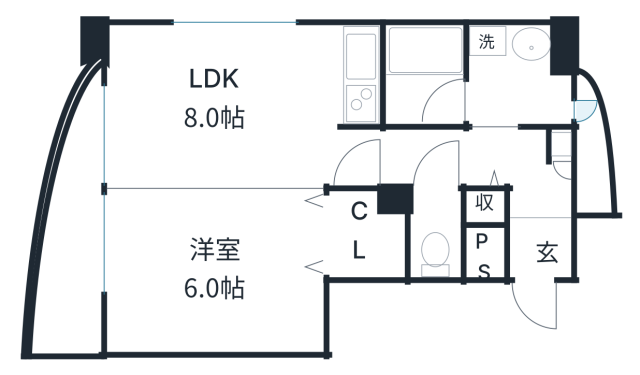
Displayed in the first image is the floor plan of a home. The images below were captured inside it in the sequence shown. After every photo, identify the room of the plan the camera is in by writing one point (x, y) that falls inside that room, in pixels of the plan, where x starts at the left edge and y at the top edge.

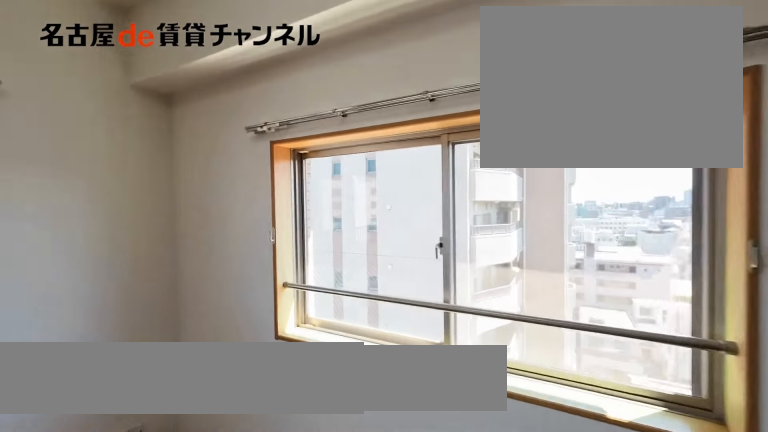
(220, 106)
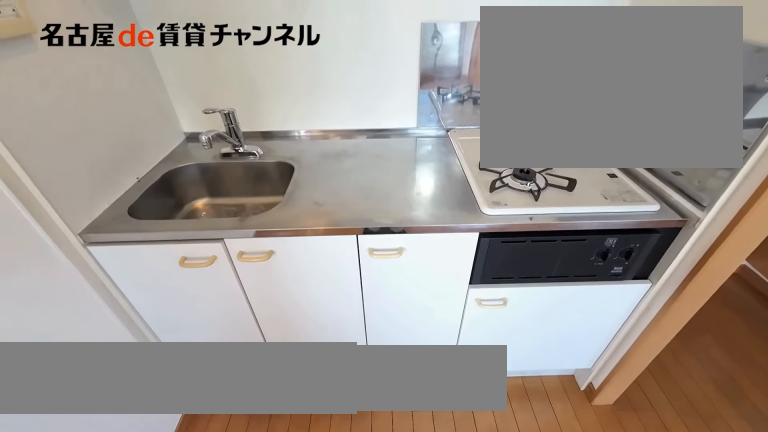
(364, 76)
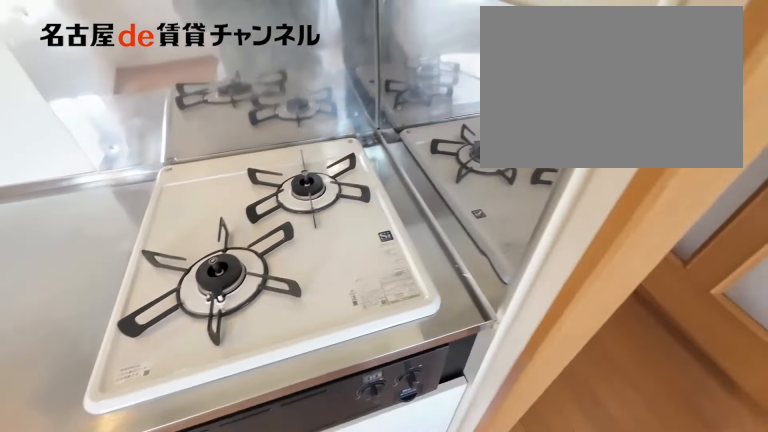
(364, 76)
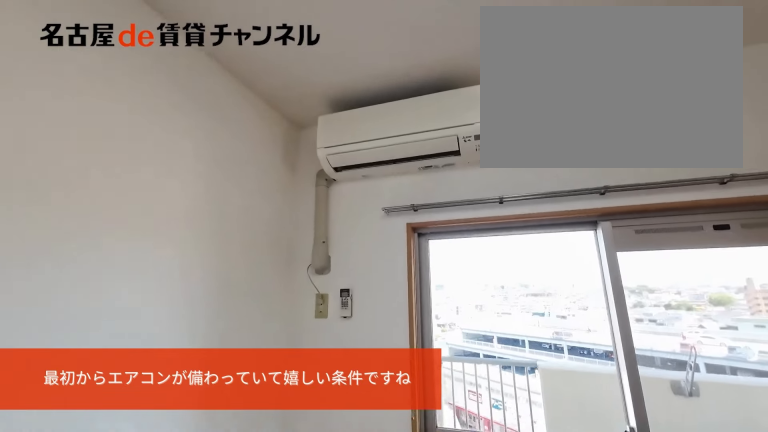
(214, 272)
